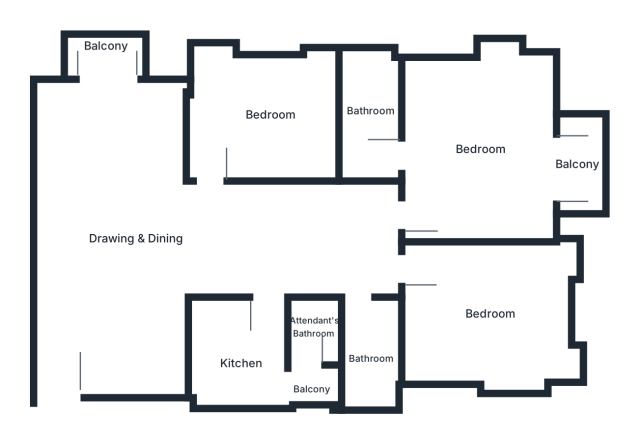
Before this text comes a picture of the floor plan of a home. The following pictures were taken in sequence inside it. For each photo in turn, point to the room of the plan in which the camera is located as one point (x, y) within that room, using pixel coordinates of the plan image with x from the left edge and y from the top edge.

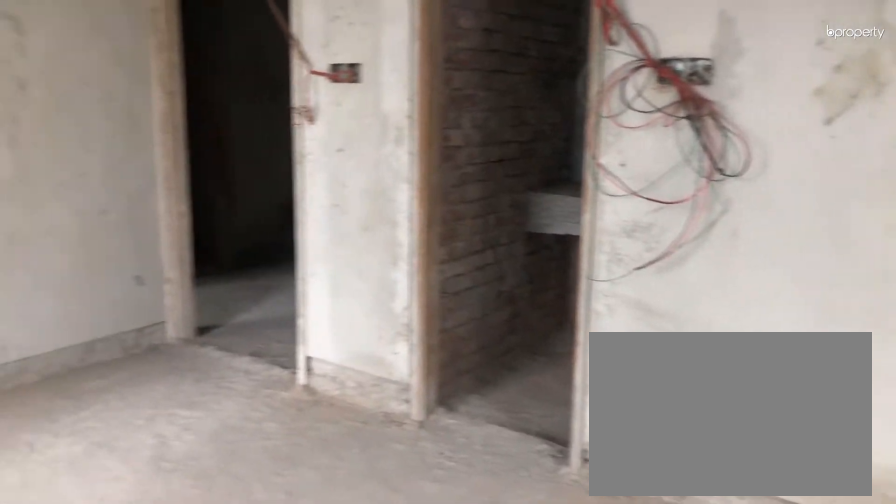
(486, 148)
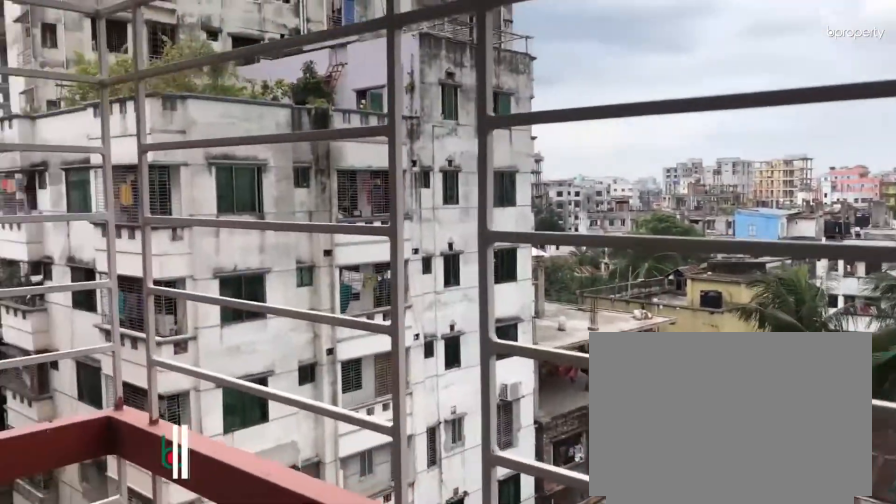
(576, 160)
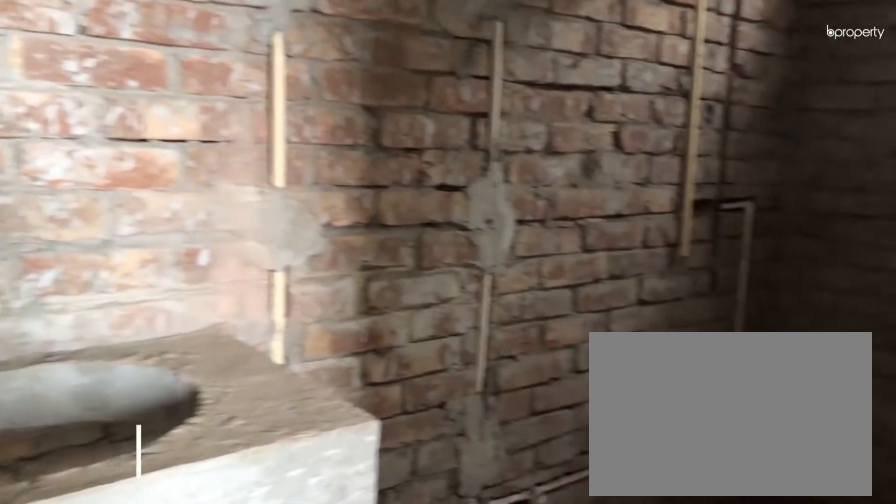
(370, 111)
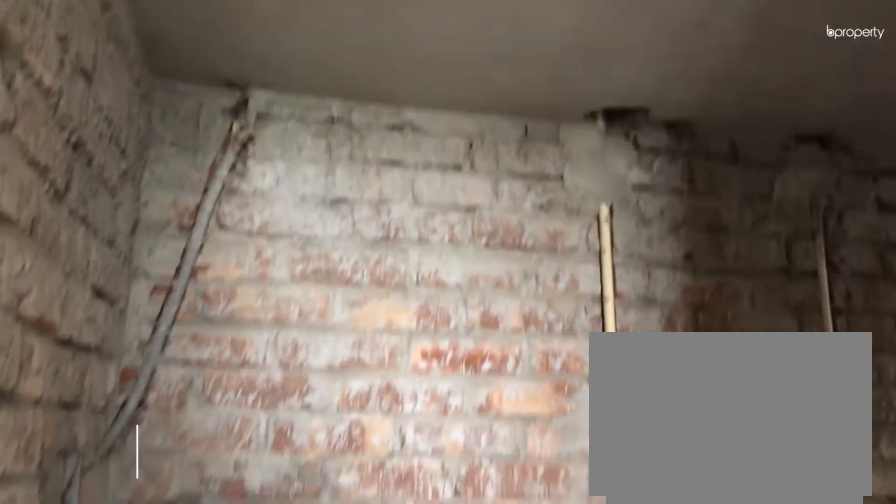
(370, 111)
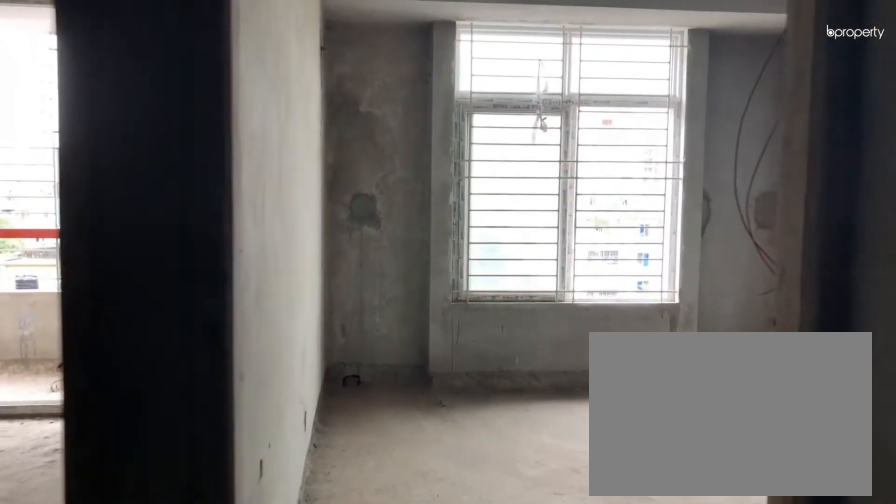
(390, 216)
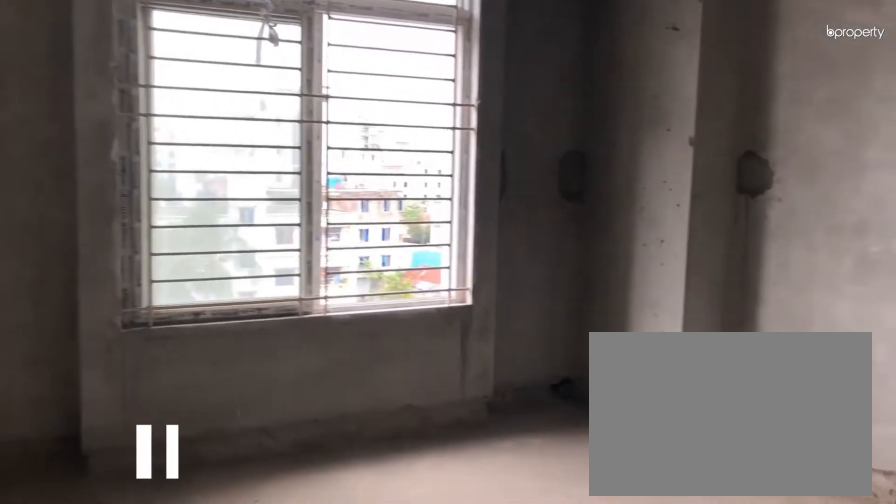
(493, 324)
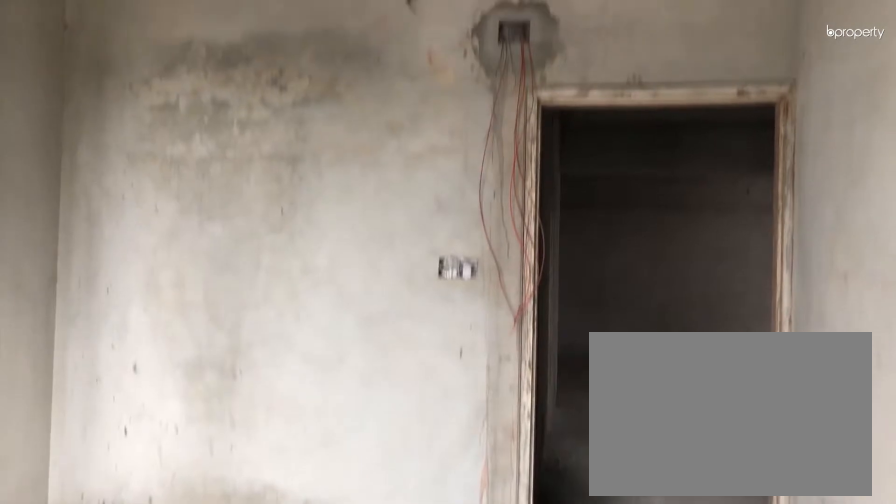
(493, 324)
